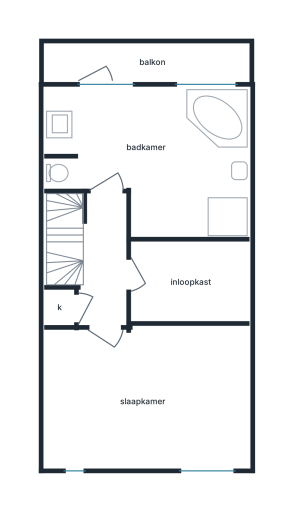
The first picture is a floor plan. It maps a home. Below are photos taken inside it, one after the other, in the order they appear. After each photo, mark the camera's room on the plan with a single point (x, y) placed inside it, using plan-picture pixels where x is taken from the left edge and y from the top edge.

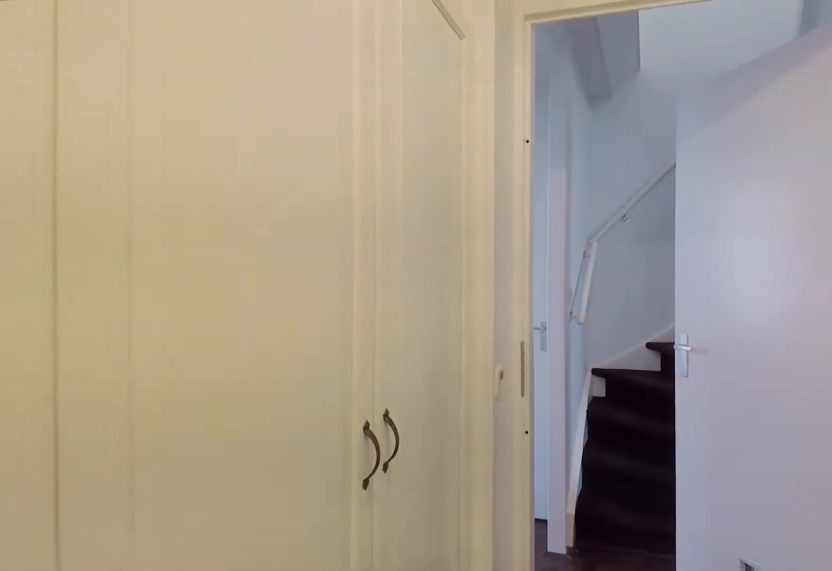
(188, 282)
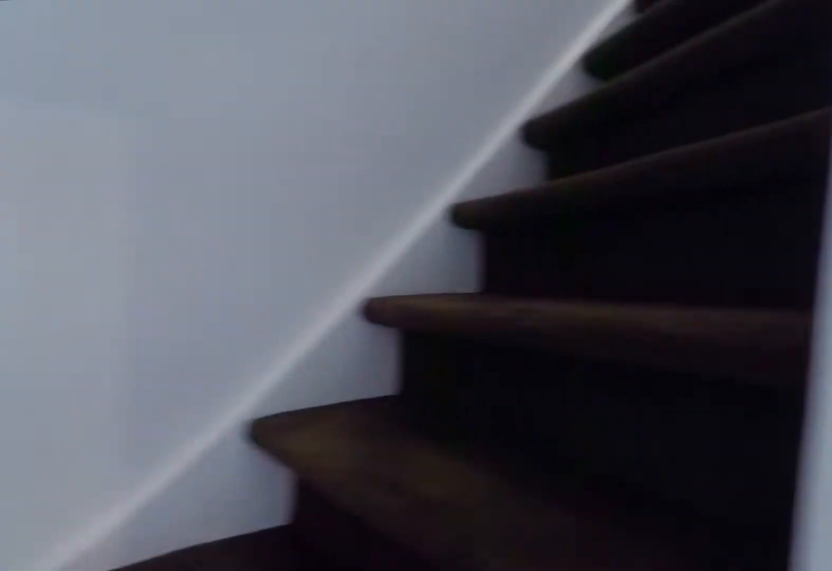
(104, 263)
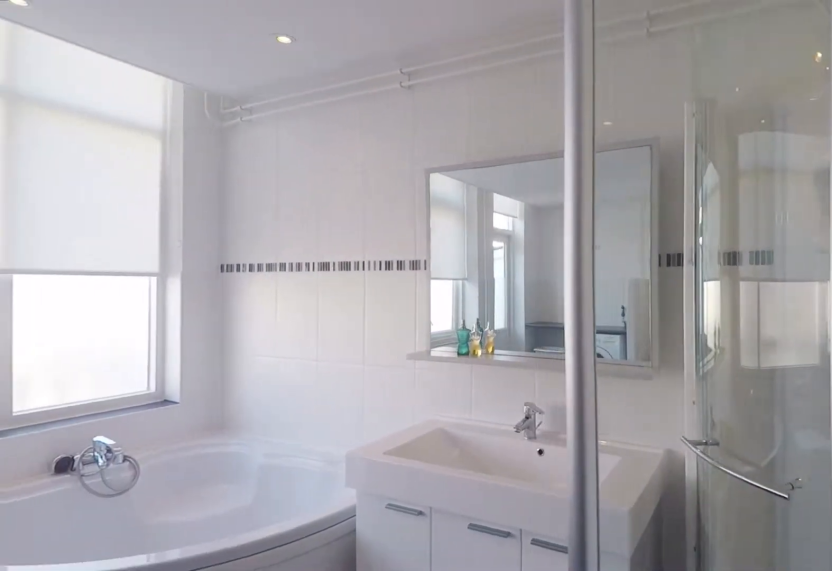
(156, 155)
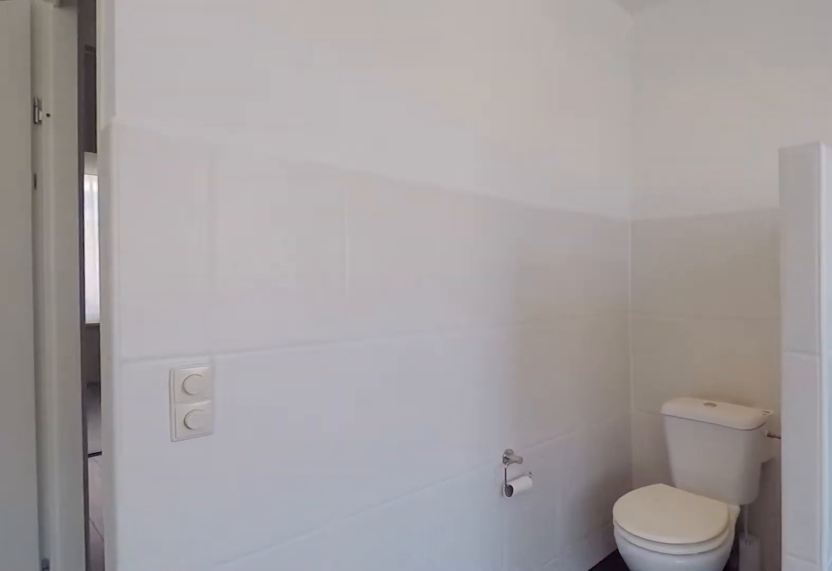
(156, 155)
